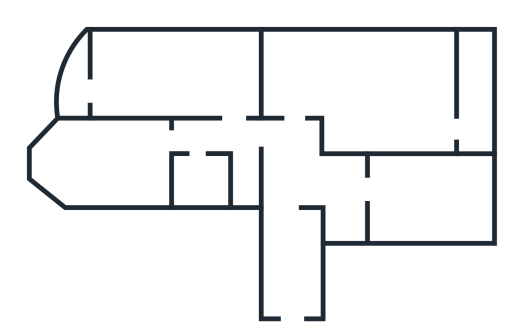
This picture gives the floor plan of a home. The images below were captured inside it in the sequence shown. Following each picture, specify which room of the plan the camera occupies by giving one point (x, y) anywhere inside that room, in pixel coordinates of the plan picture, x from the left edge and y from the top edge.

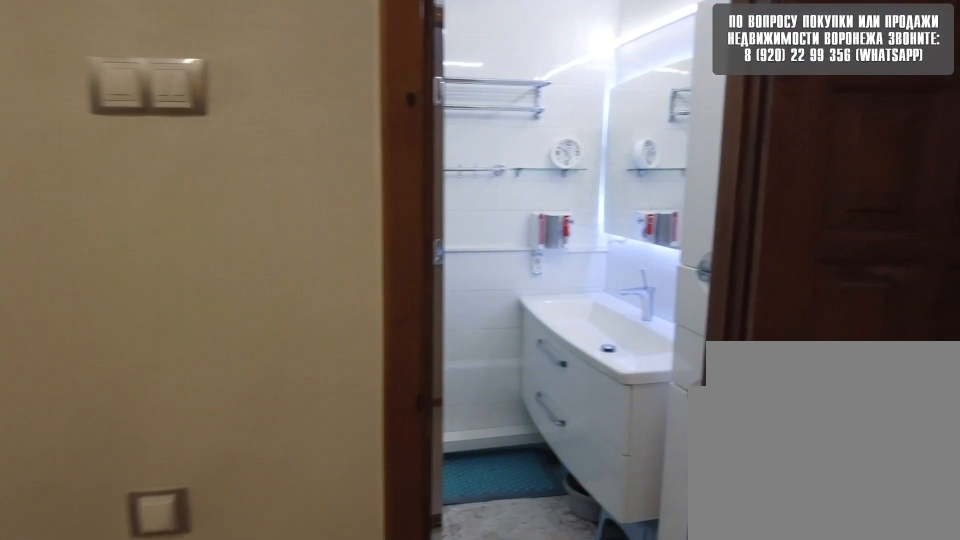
(244, 127)
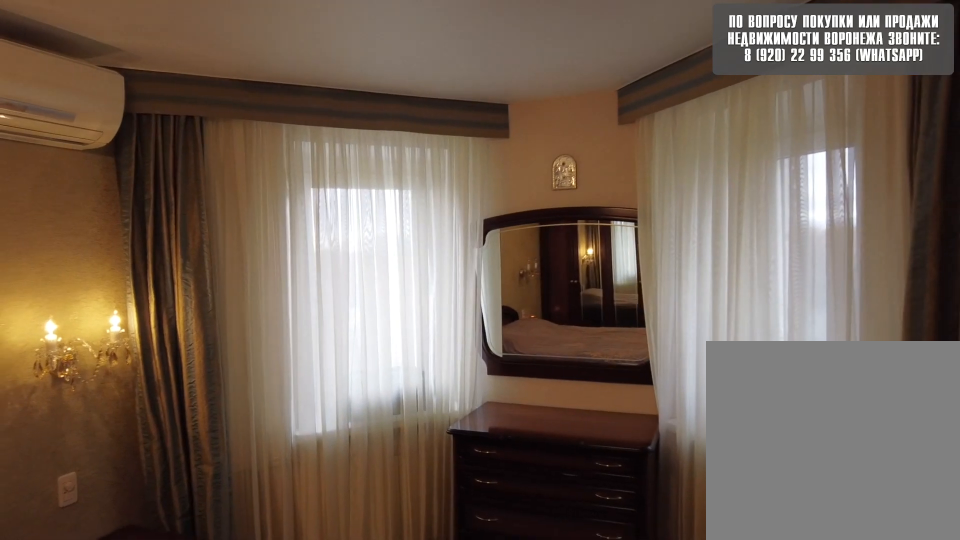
(118, 158)
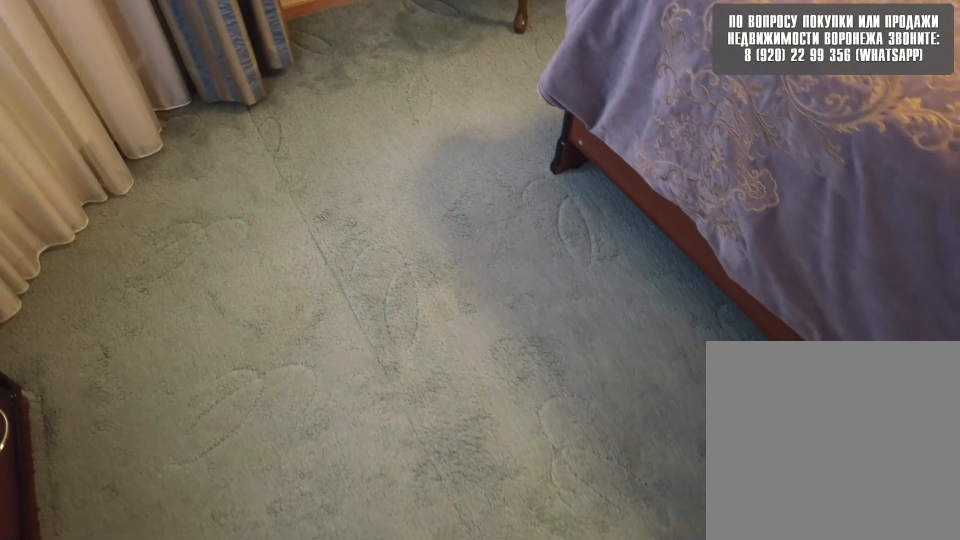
(118, 158)
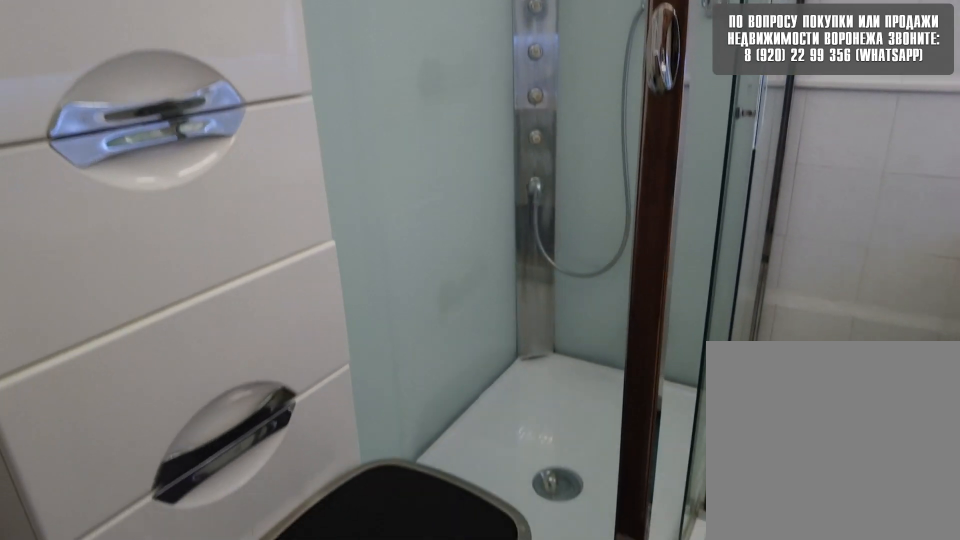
(196, 149)
